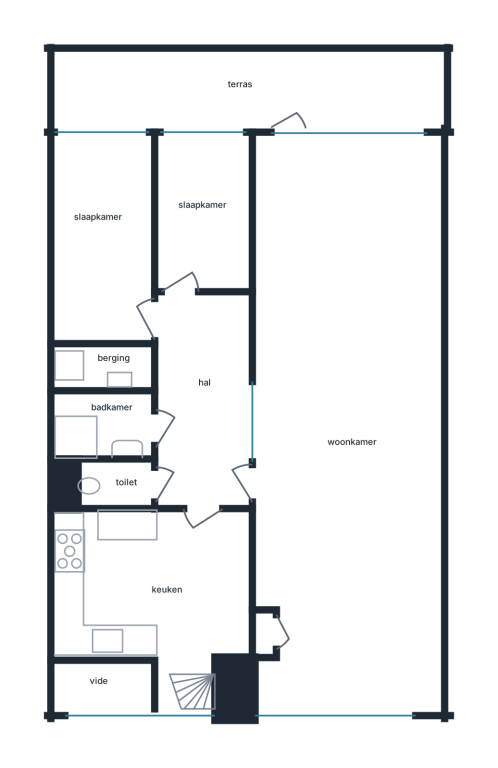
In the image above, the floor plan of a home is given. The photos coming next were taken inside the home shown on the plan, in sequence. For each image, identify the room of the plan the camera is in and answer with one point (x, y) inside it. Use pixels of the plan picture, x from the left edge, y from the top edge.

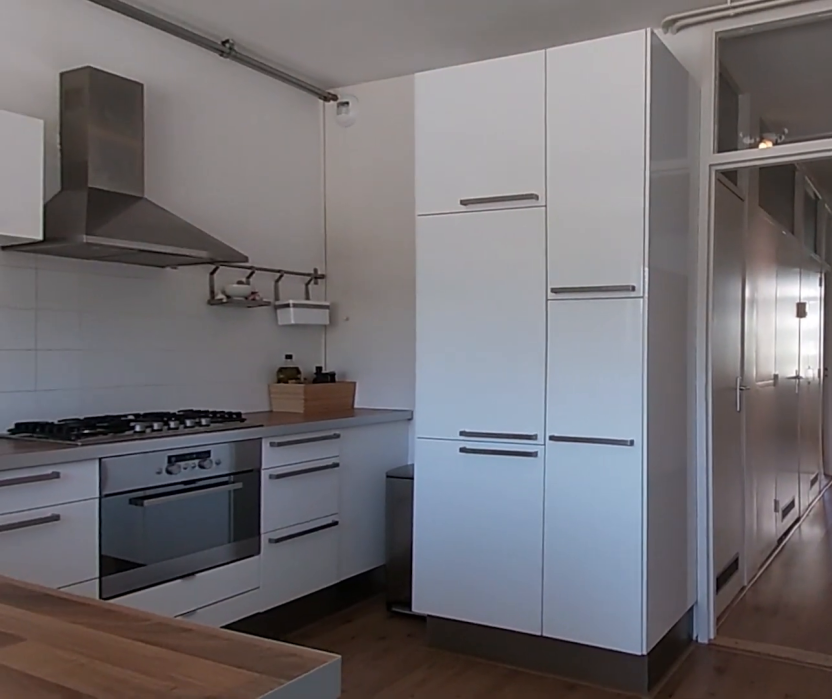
(154, 588)
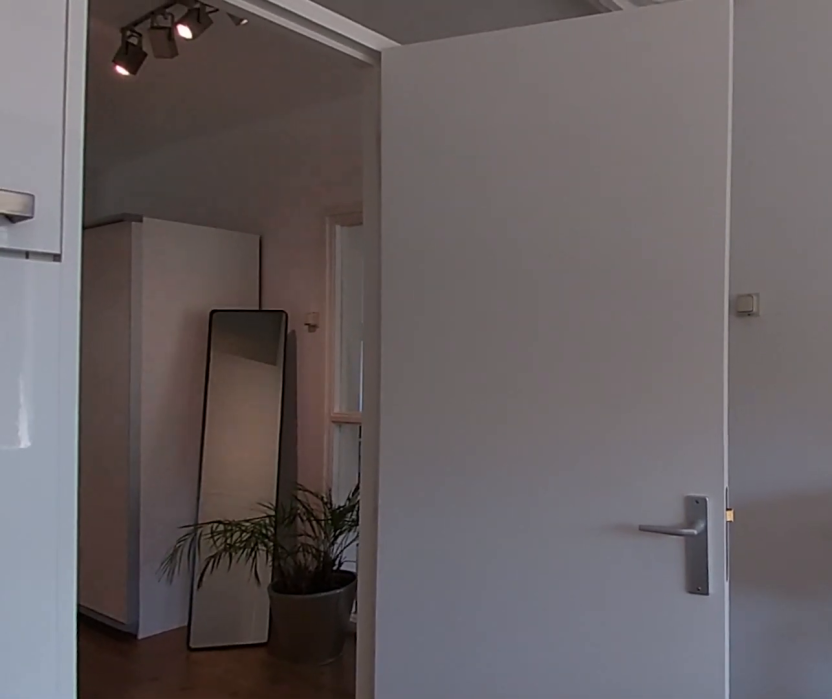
(154, 588)
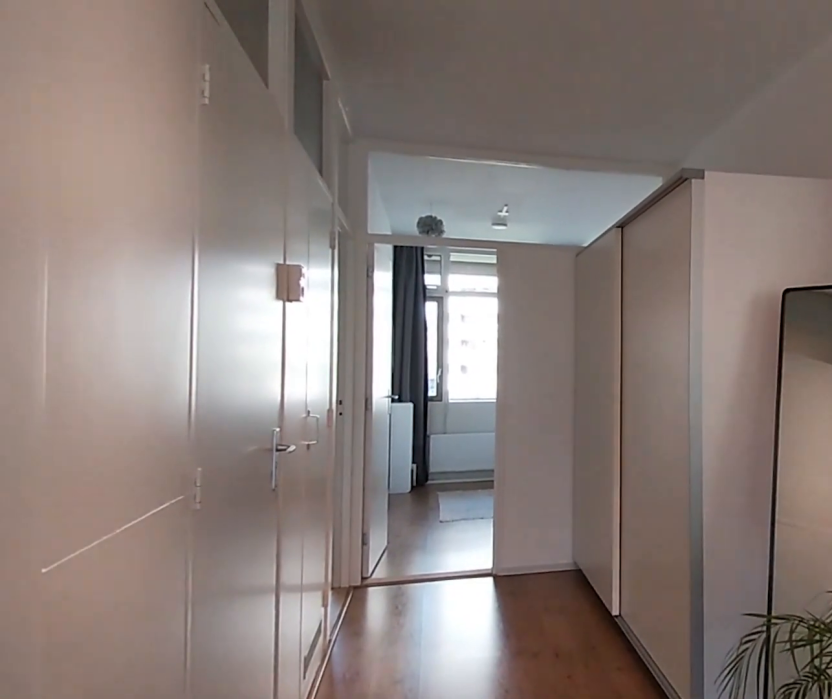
(203, 401)
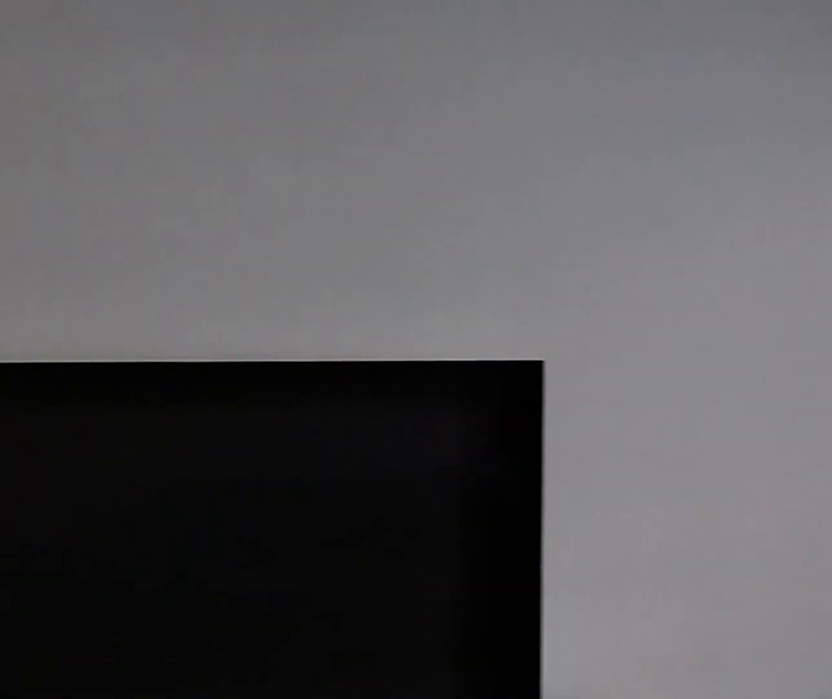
(359, 279)
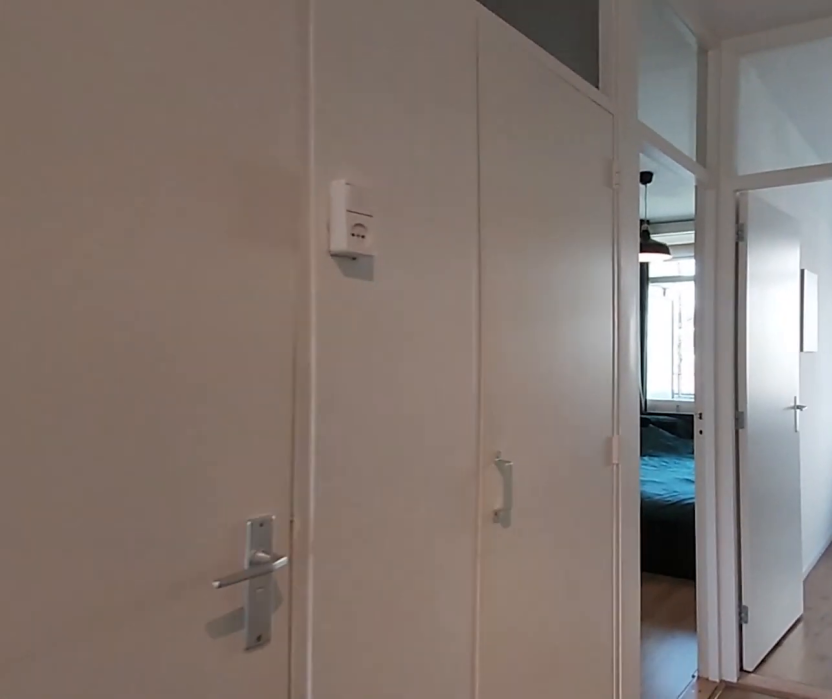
(203, 402)
